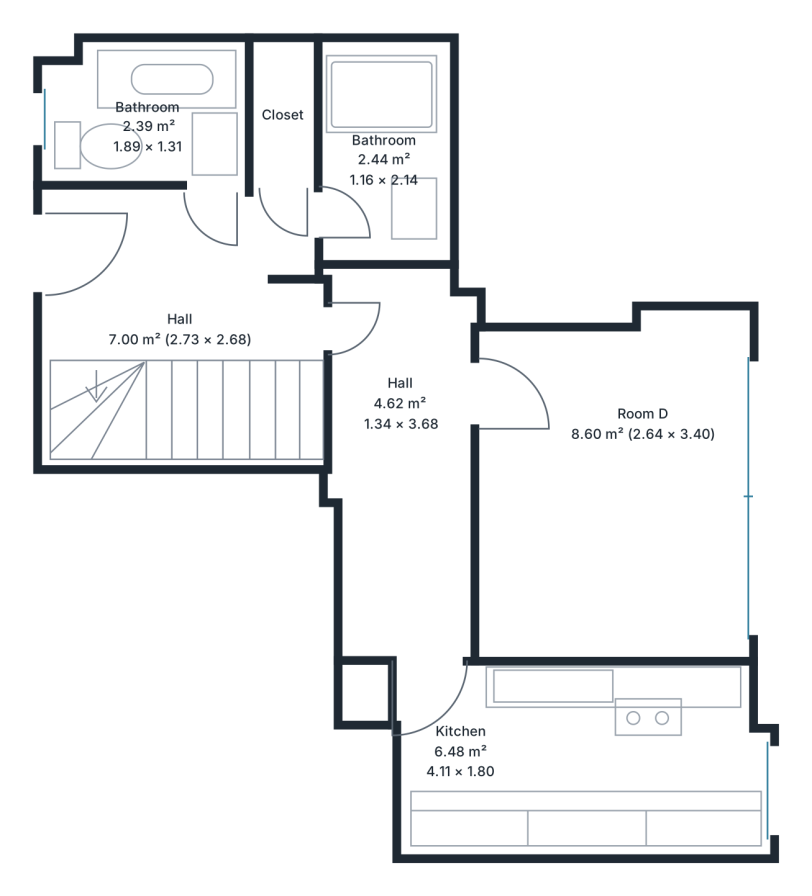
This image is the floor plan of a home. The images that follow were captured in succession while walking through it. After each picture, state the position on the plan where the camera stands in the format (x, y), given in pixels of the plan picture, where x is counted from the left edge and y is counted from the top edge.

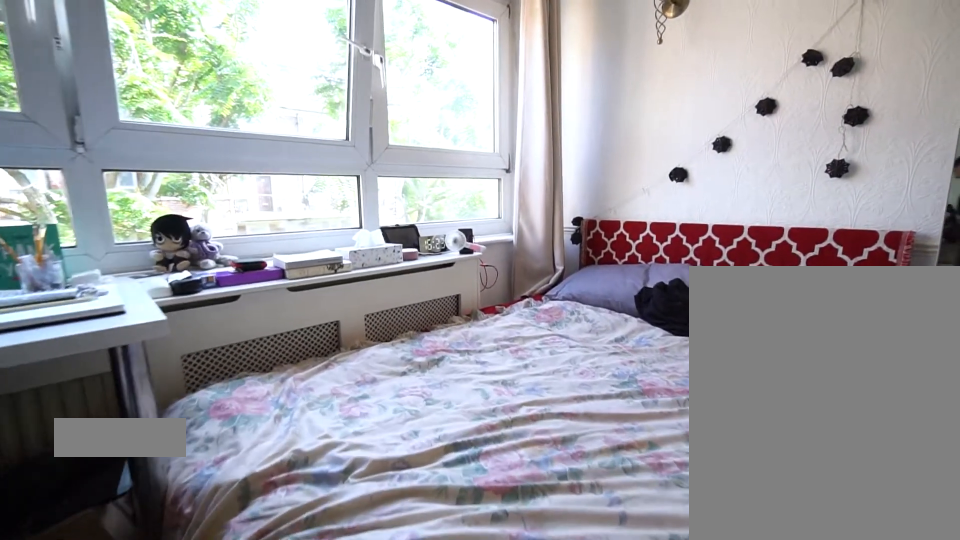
(621, 429)
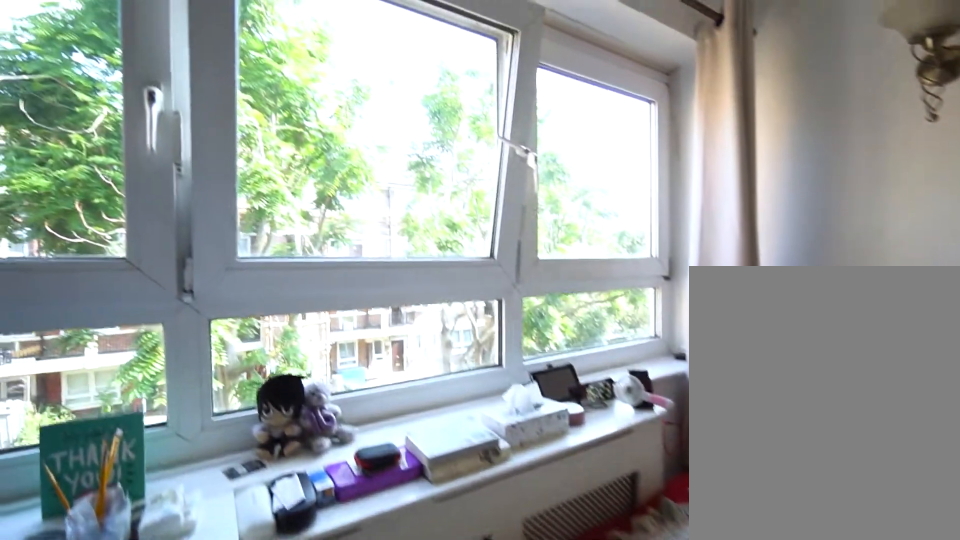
(680, 428)
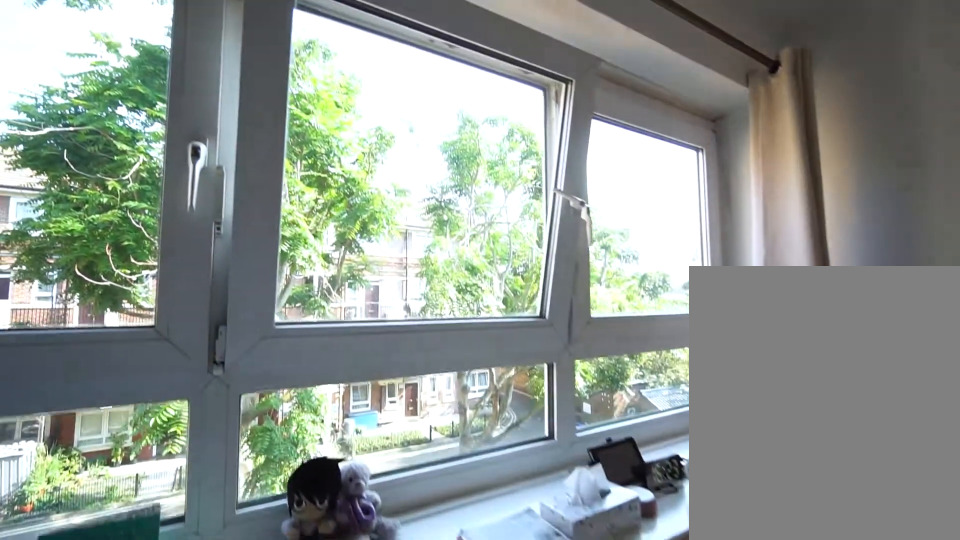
(690, 427)
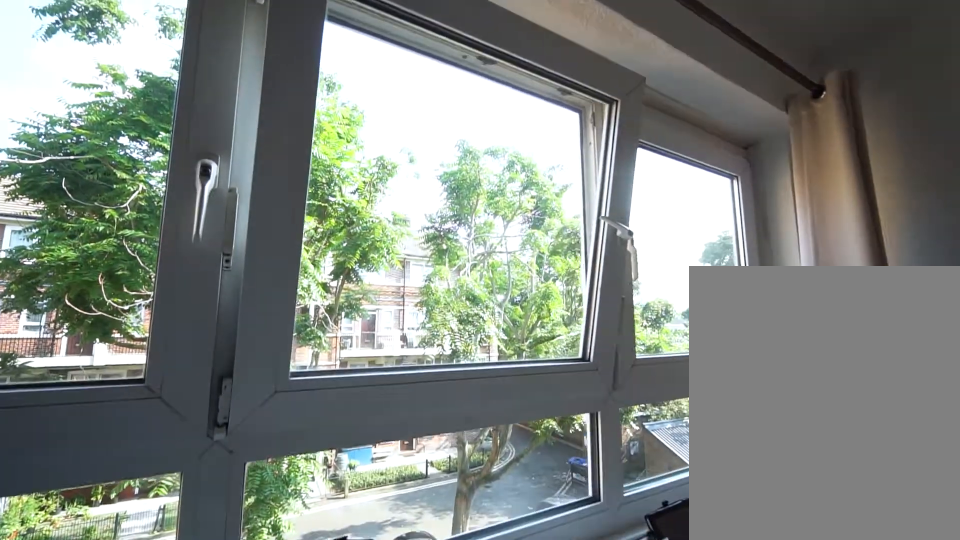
(697, 427)
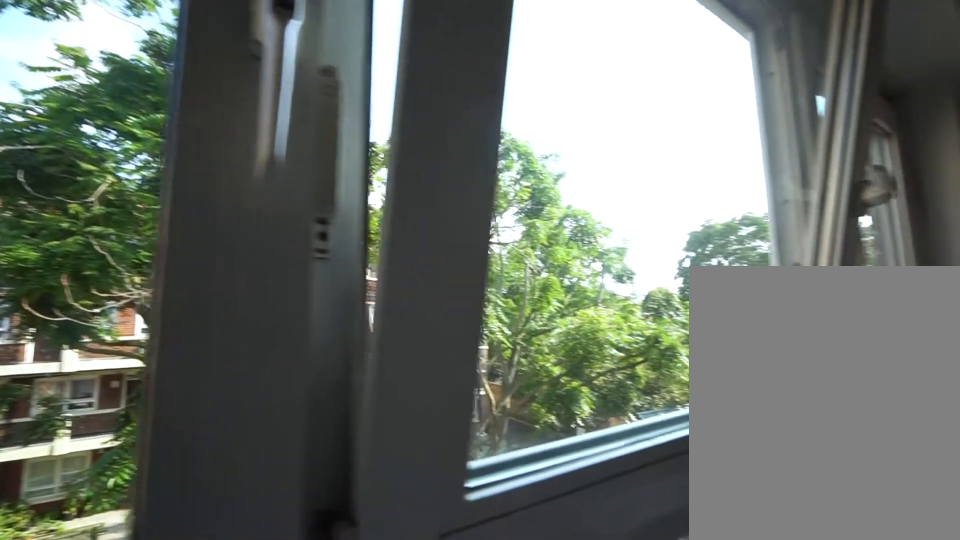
(726, 427)
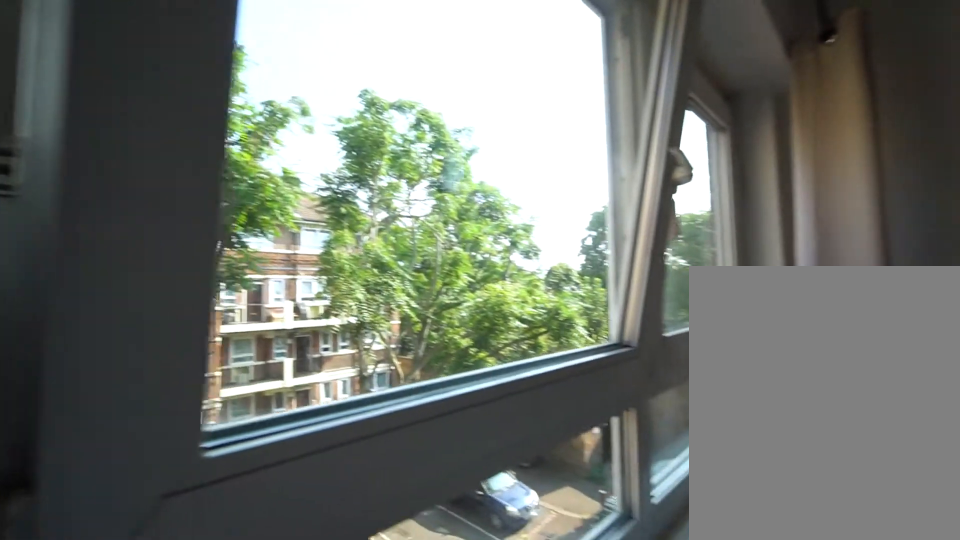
(726, 427)
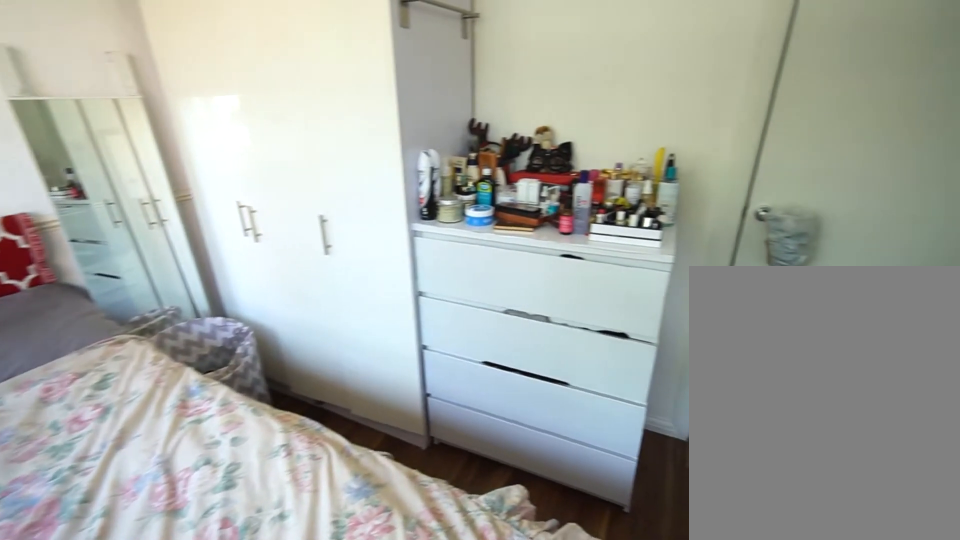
(645, 428)
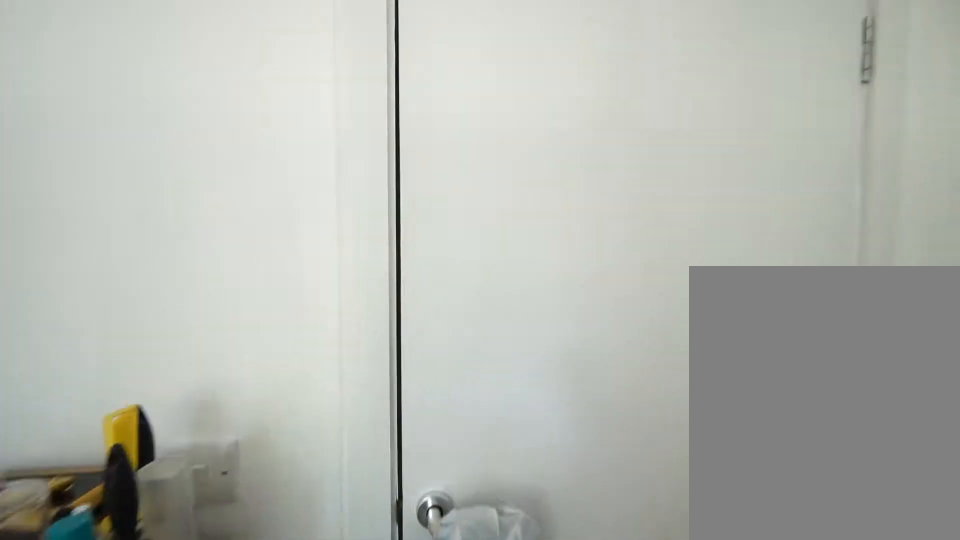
(548, 407)
